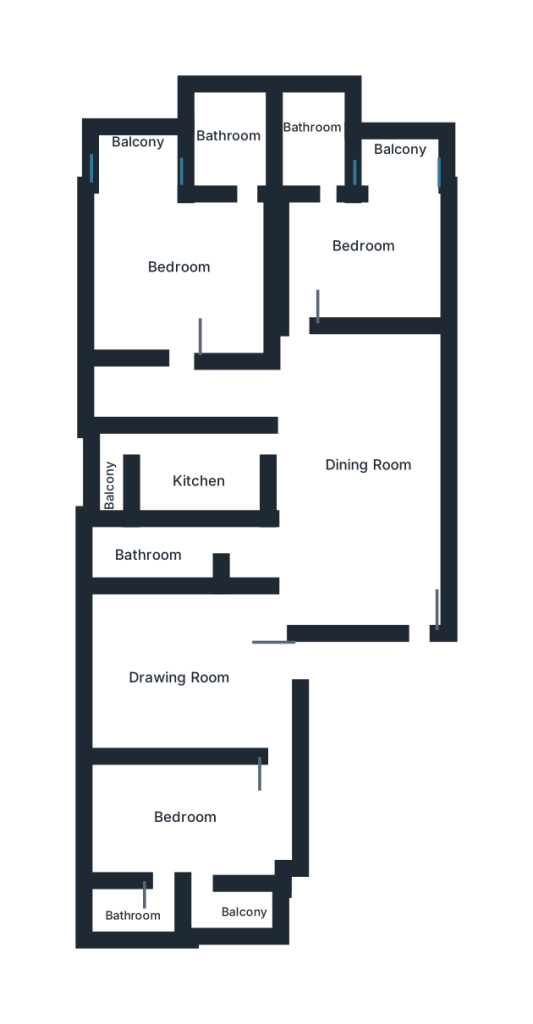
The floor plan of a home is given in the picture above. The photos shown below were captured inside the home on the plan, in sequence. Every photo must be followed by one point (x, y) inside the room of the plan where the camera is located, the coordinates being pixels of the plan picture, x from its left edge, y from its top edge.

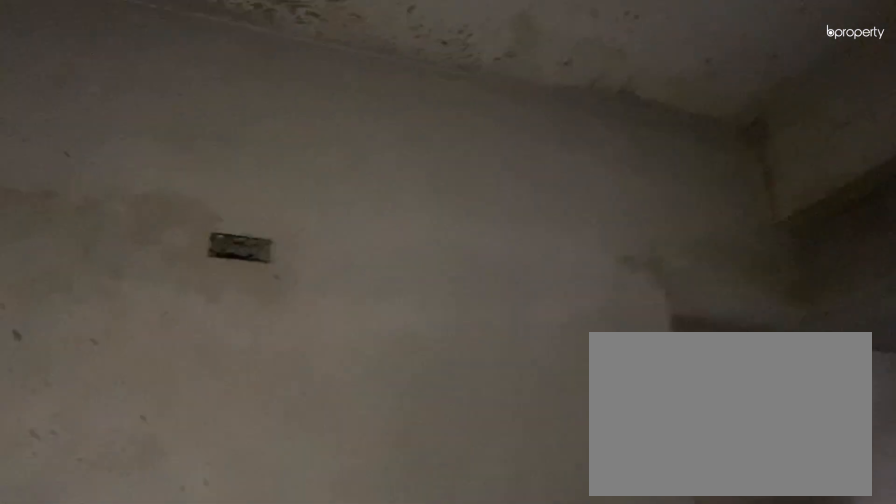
(172, 671)
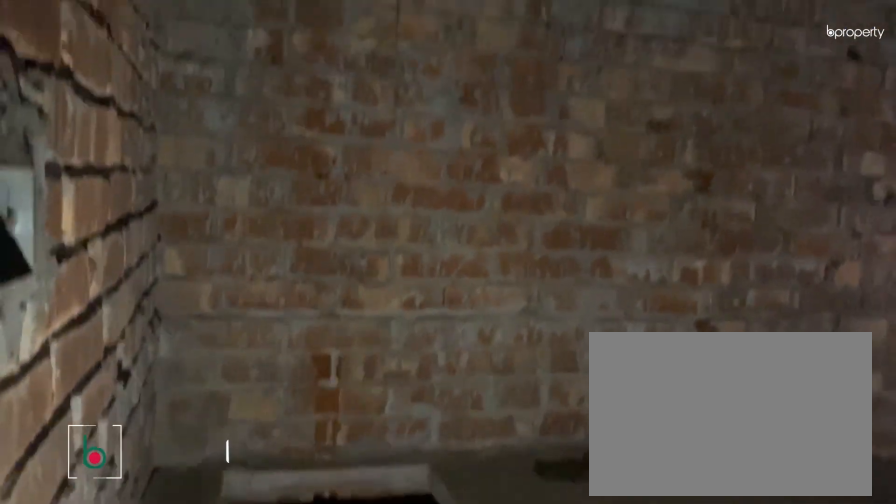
(206, 477)
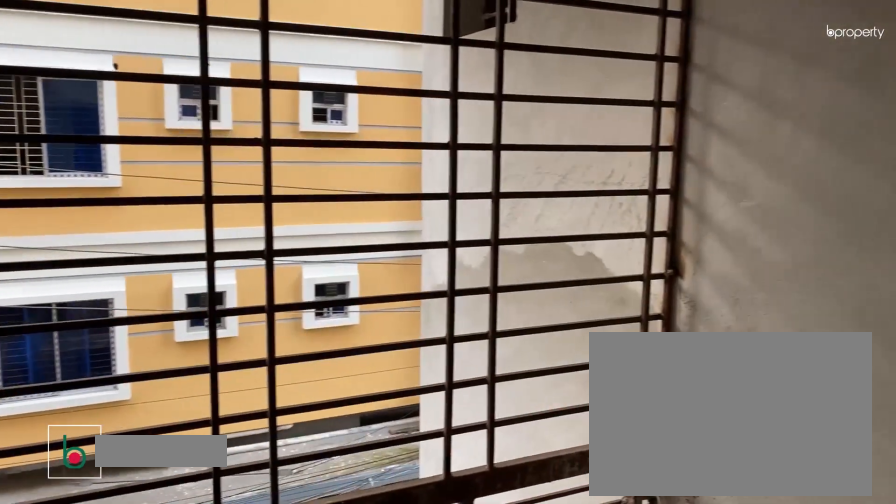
(142, 158)
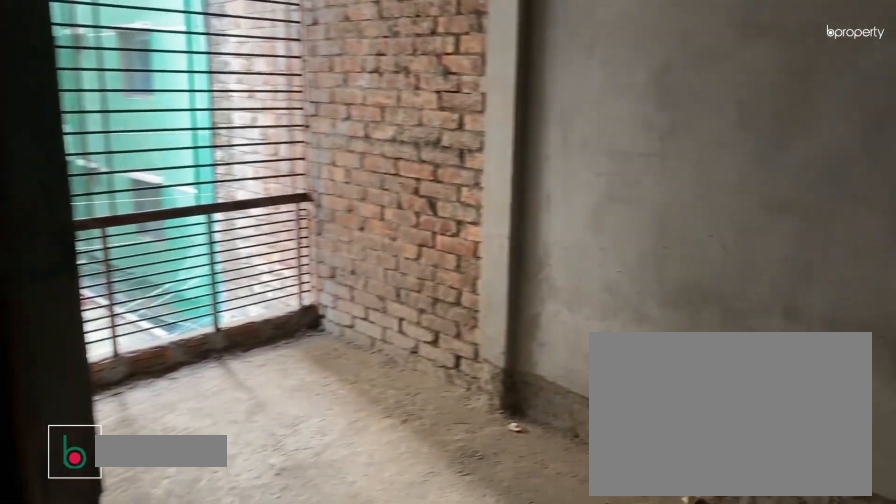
(373, 250)
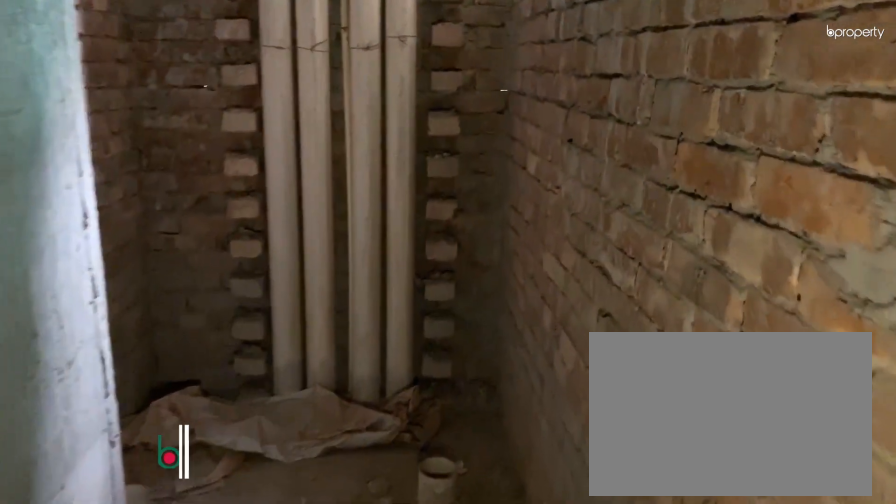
(312, 138)
